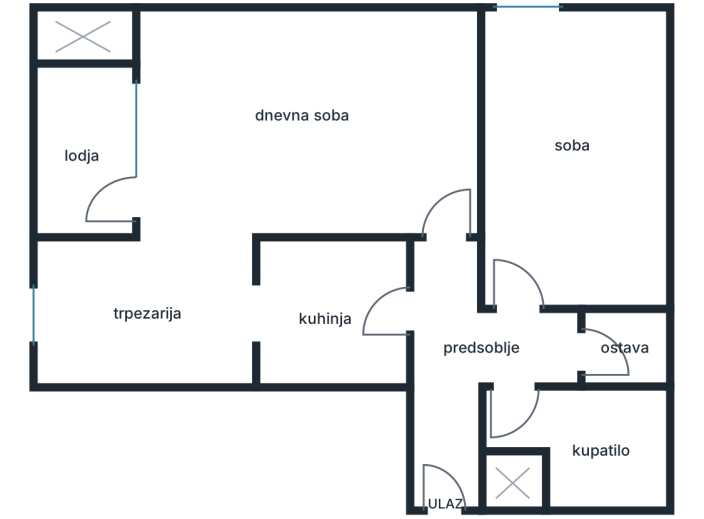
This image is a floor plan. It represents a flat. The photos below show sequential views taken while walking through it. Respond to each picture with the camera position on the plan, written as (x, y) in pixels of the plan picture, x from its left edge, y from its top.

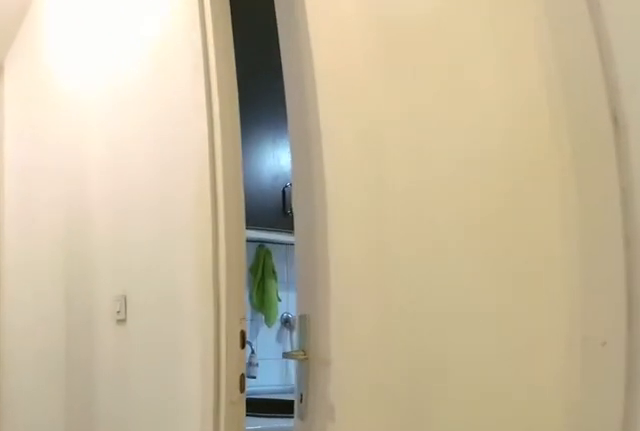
(434, 249)
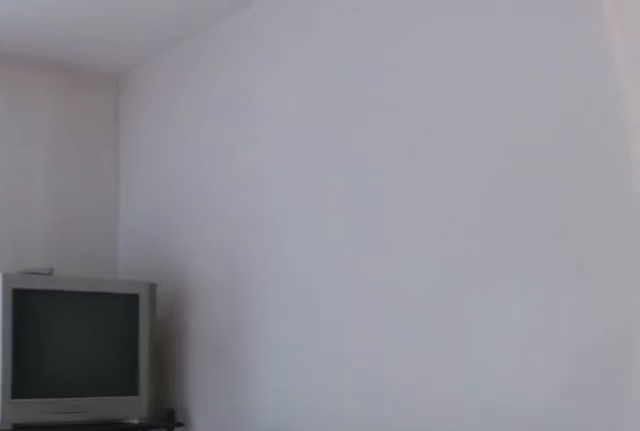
(531, 209)
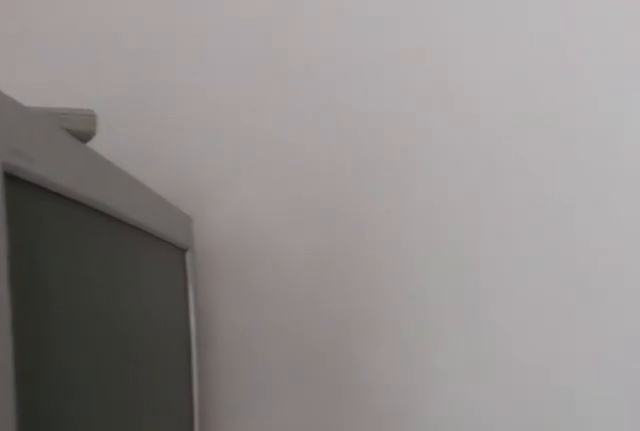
(514, 59)
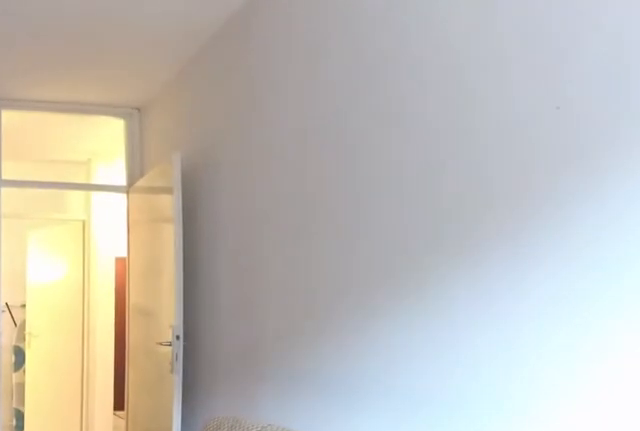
(532, 32)
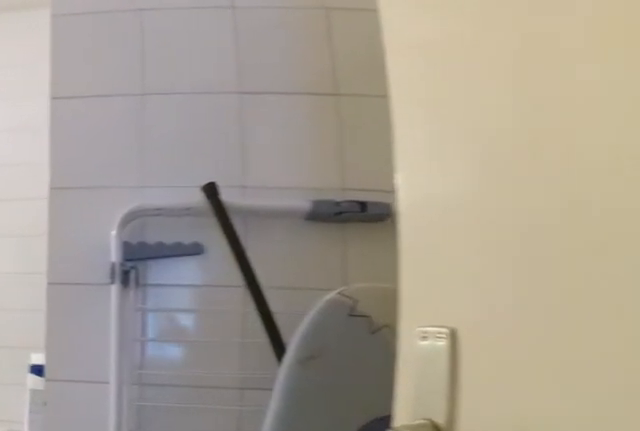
(529, 375)
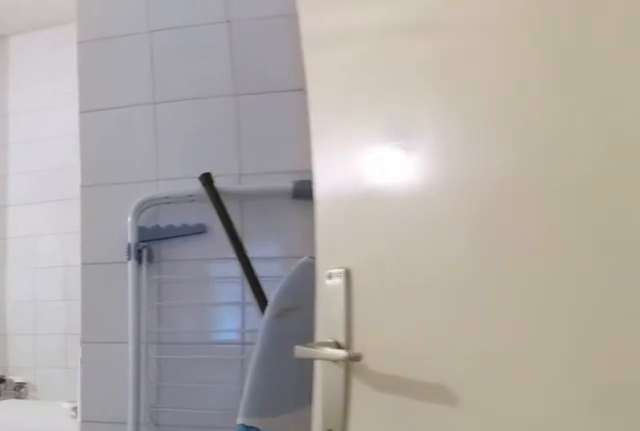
(527, 355)
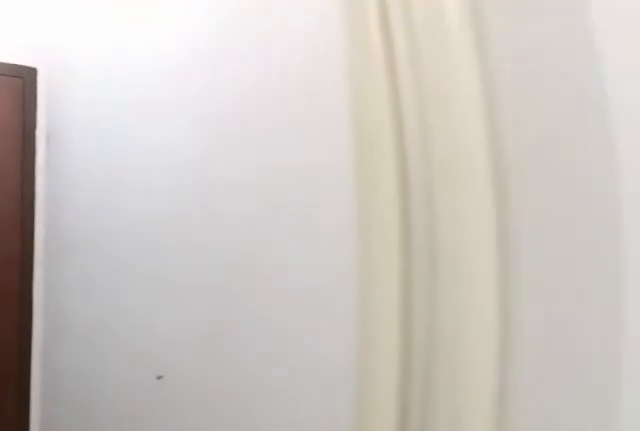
(439, 386)
